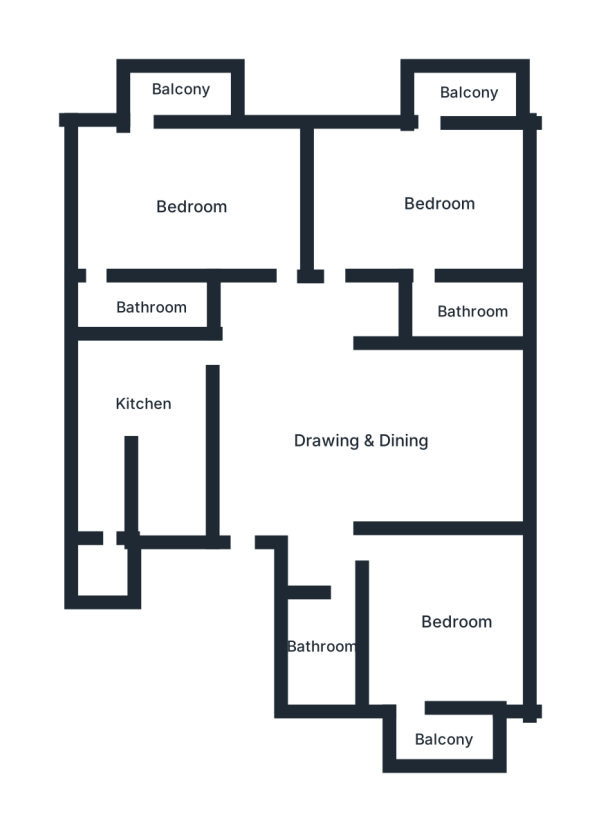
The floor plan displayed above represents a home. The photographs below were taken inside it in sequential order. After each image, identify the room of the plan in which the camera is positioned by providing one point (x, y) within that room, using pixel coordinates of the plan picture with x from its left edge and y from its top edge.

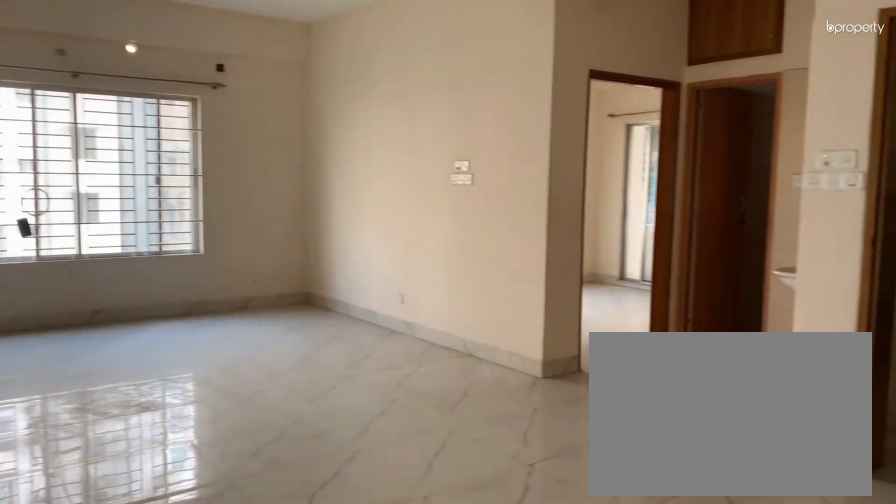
(360, 432)
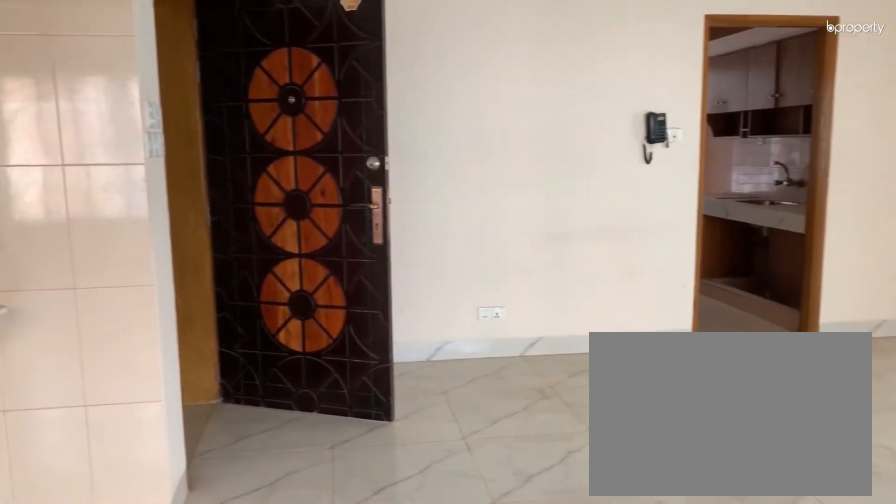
(364, 432)
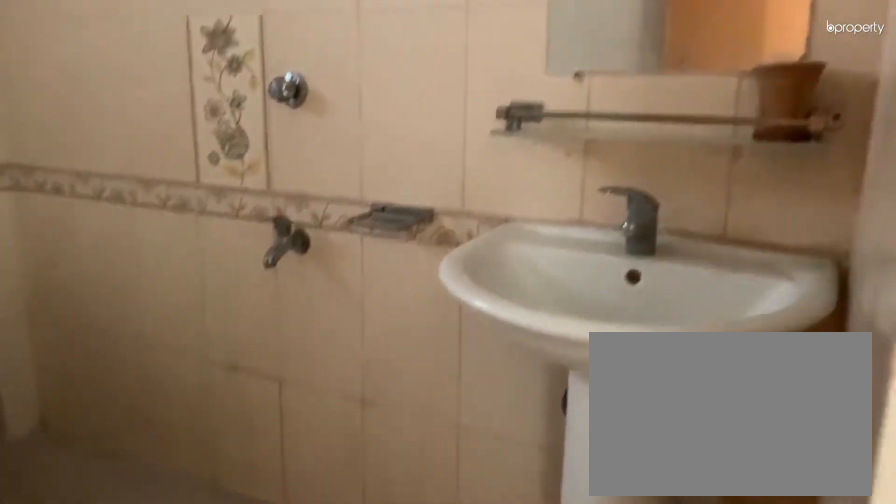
(331, 652)
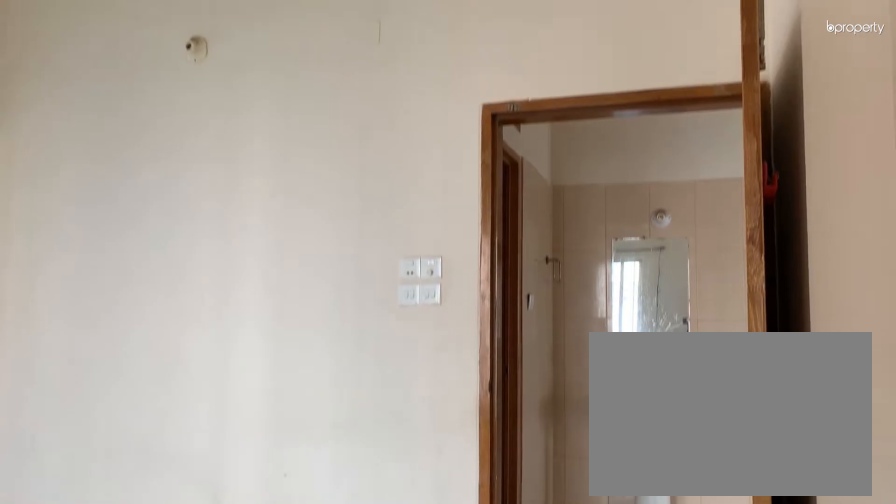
(444, 633)
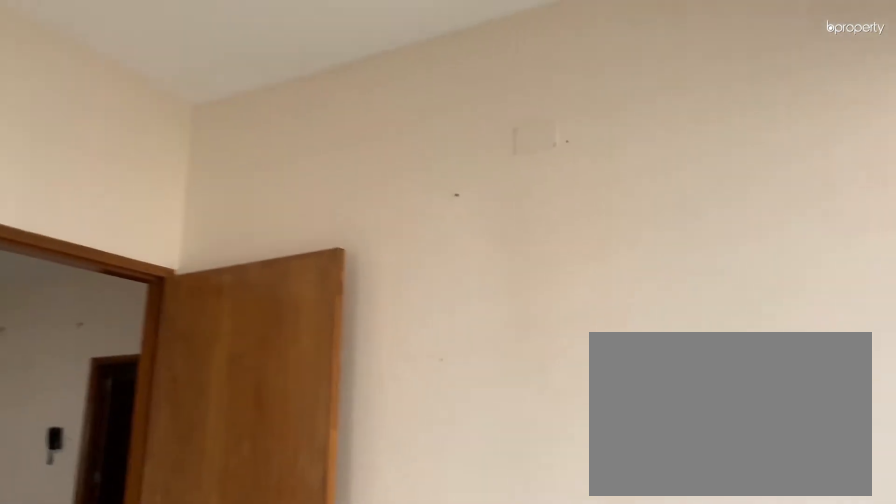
(408, 211)
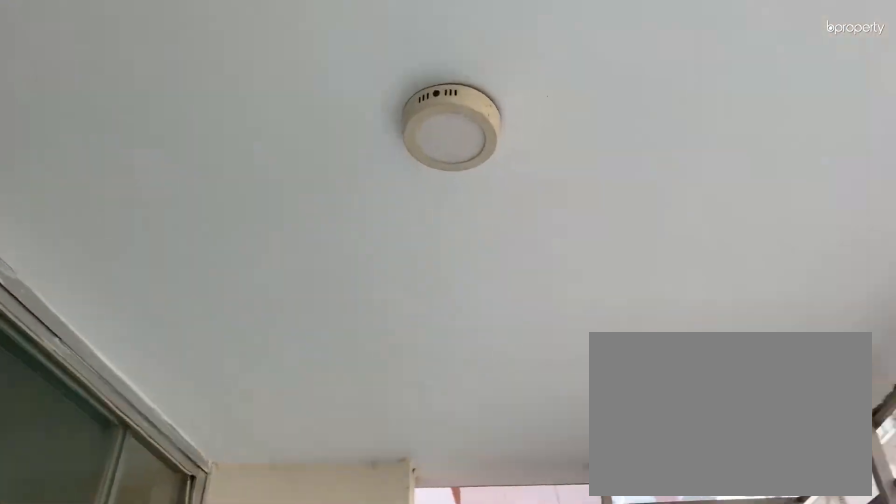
(462, 99)
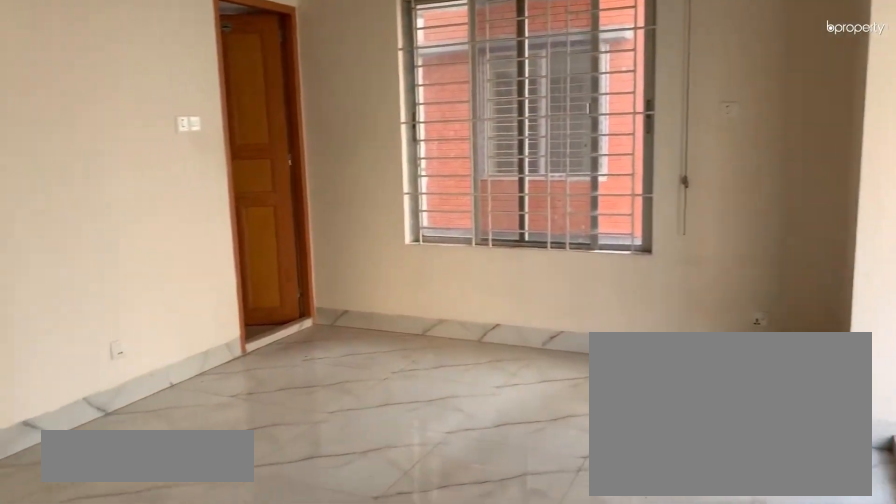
(191, 189)
